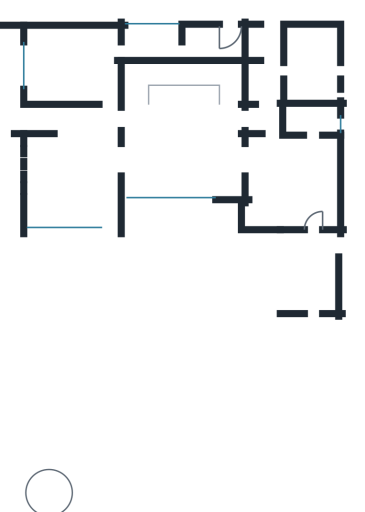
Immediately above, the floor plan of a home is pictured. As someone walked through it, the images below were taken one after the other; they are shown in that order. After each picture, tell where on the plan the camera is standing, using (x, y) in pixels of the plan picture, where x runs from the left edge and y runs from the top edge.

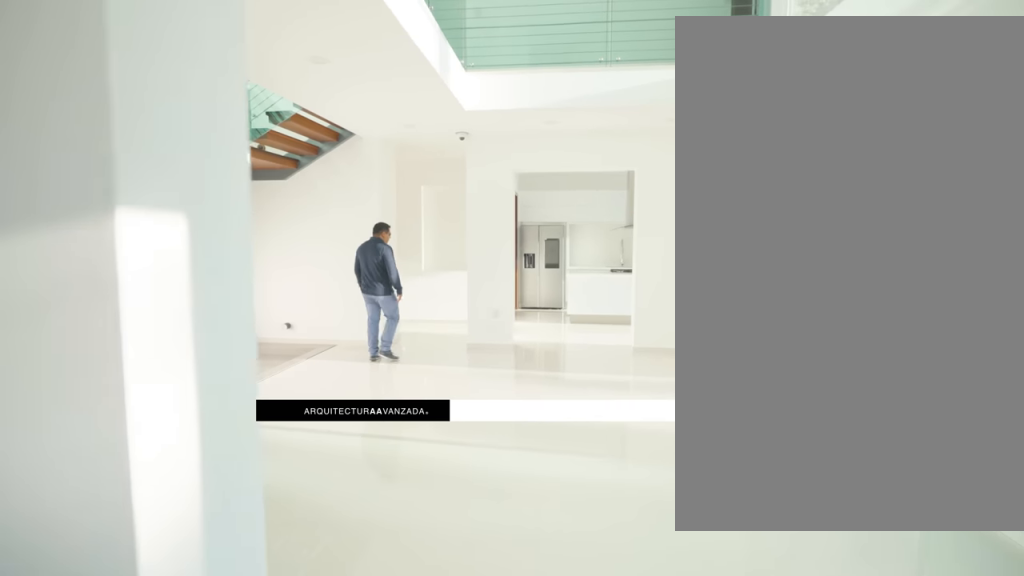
(181, 153)
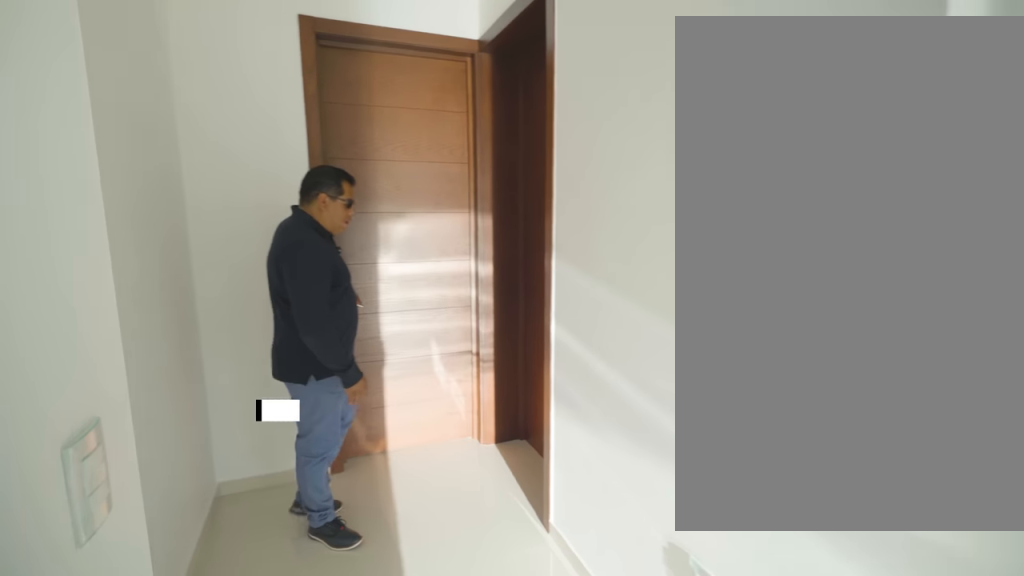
(269, 102)
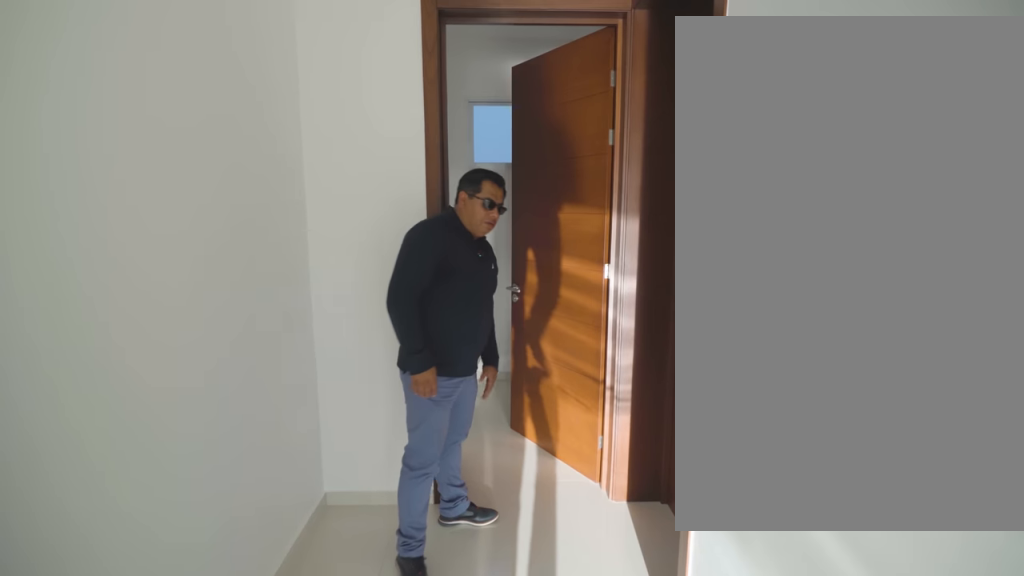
(267, 99)
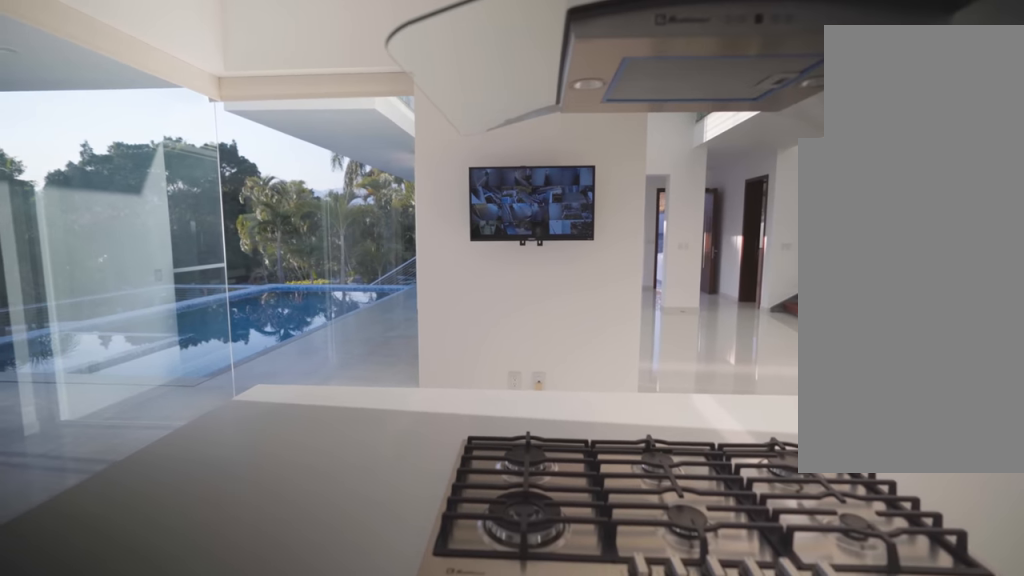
(312, 185)
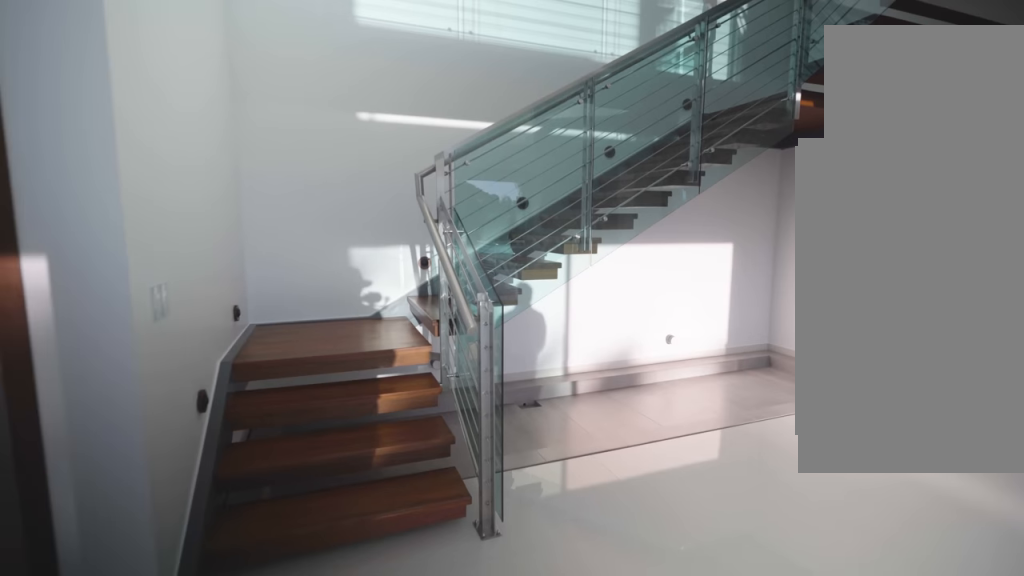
(137, 116)
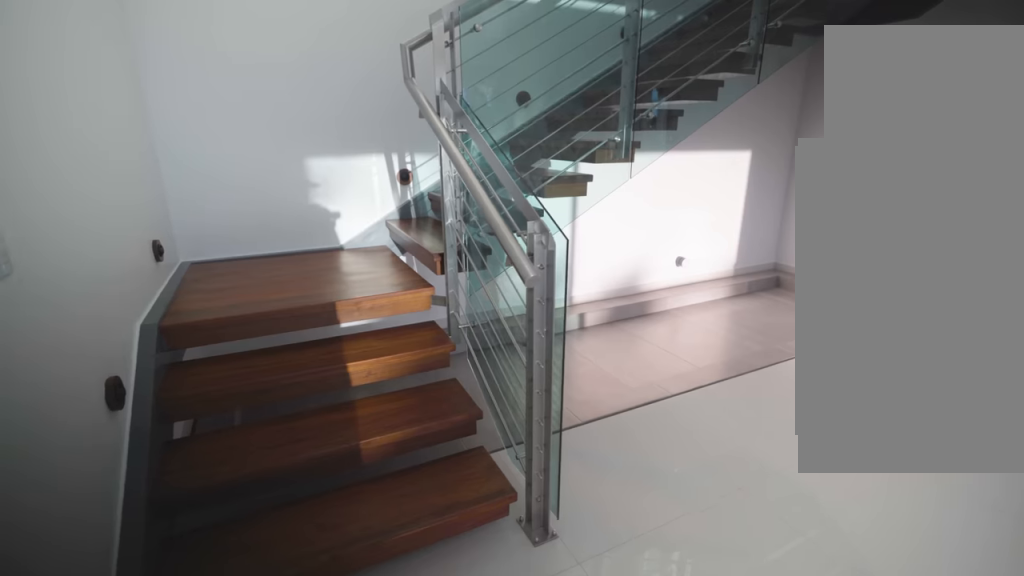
(138, 105)
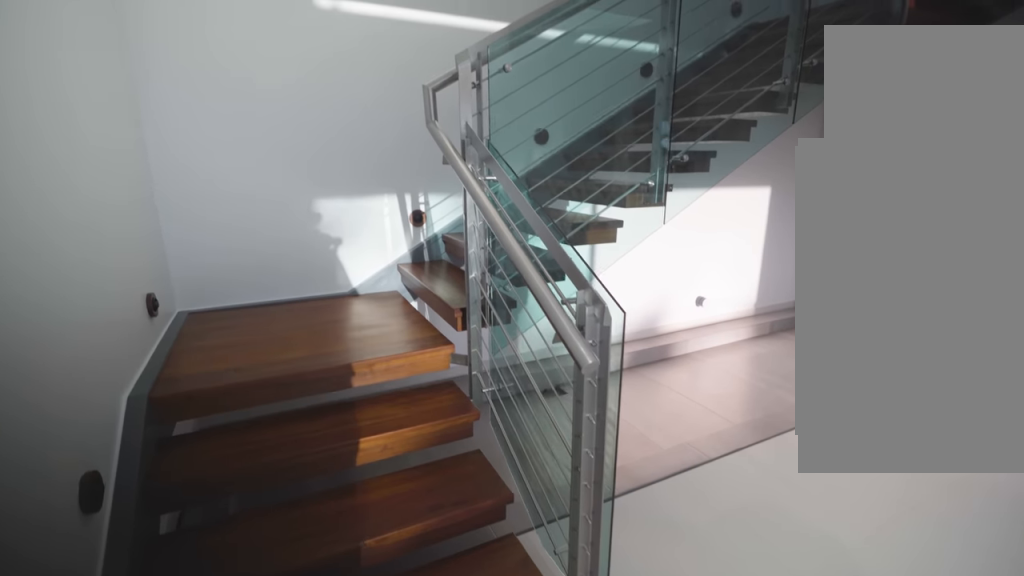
(138, 105)
